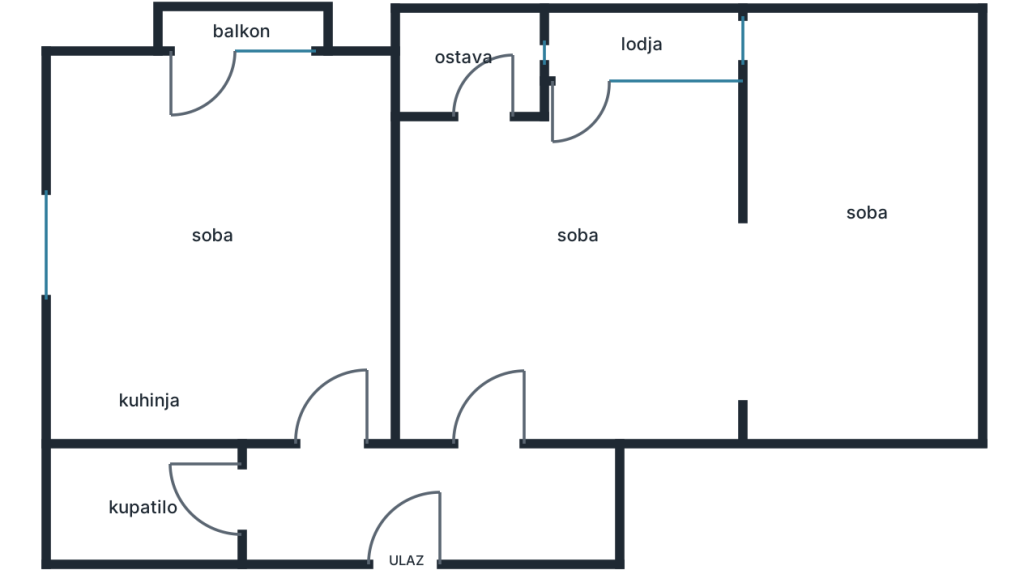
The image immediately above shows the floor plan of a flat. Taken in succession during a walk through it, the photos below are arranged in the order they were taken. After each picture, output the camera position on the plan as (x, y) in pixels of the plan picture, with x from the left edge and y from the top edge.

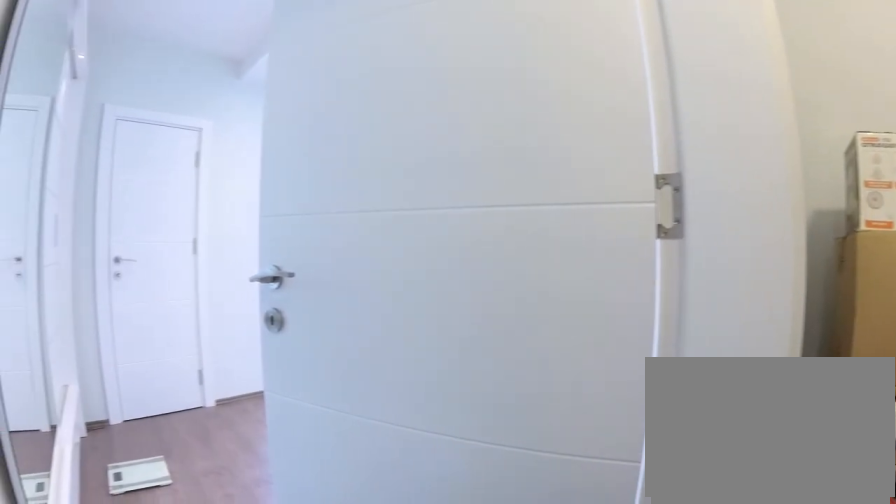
(474, 502)
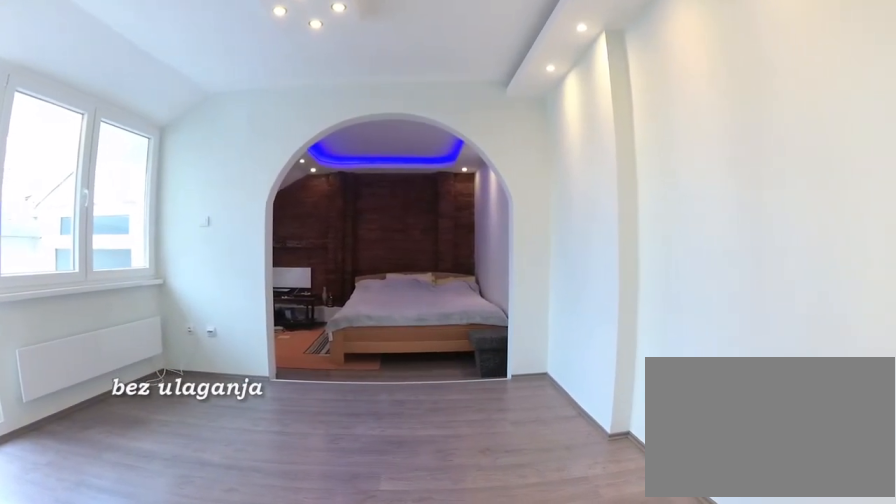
(505, 298)
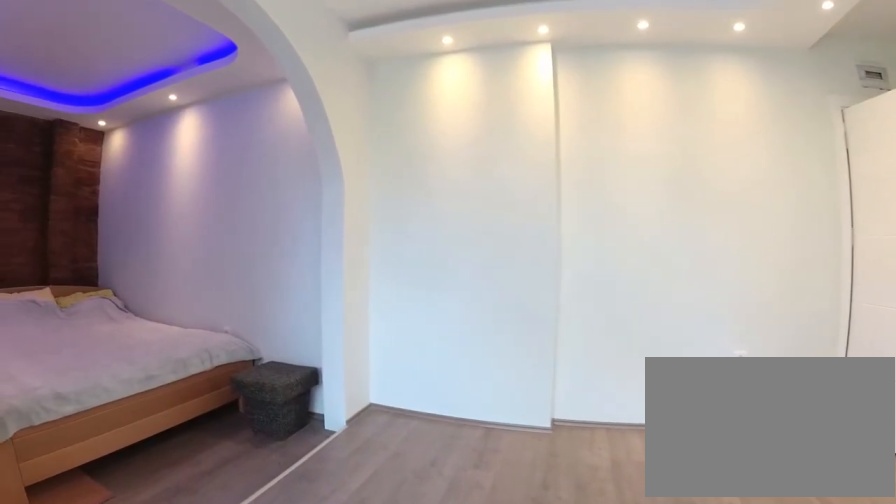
(593, 161)
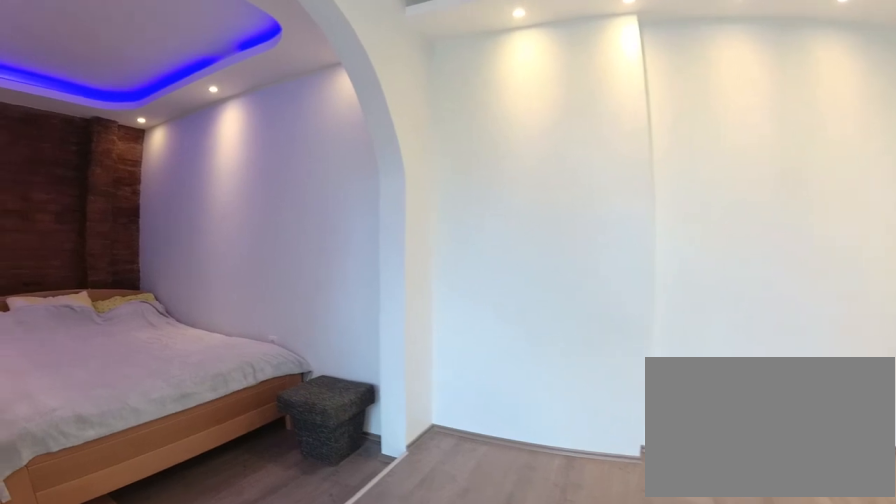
(603, 174)
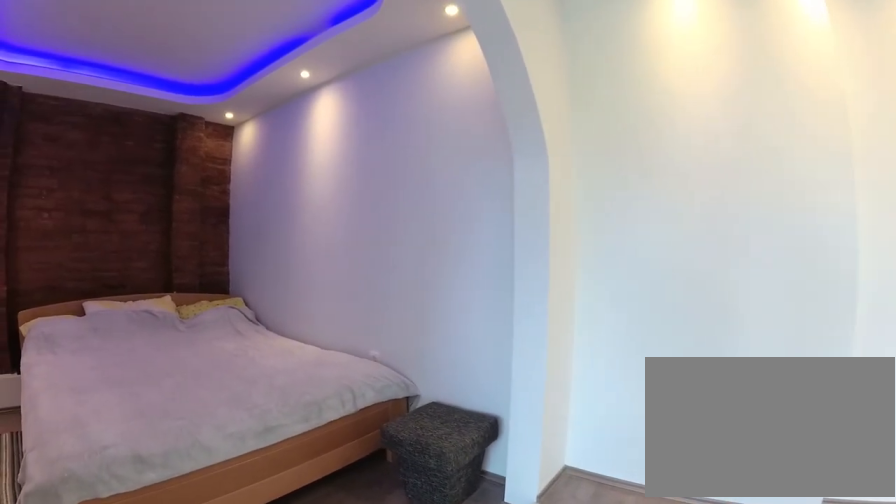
(627, 205)
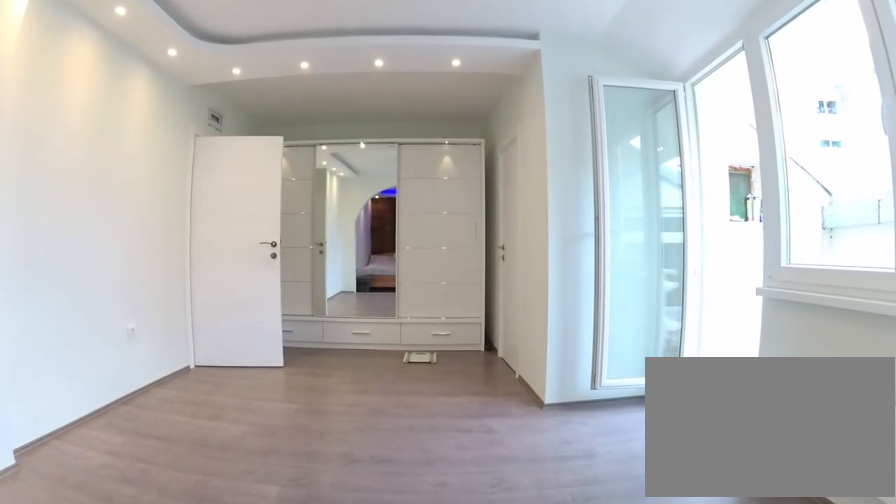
(770, 226)
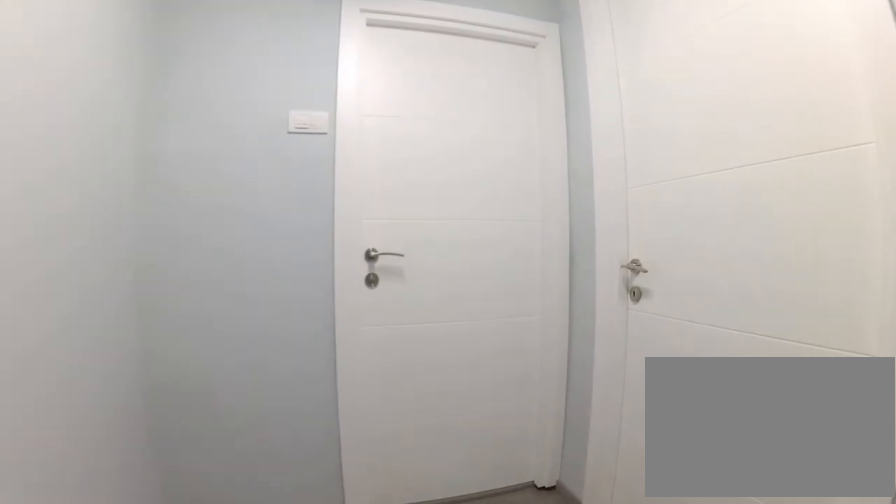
(397, 498)
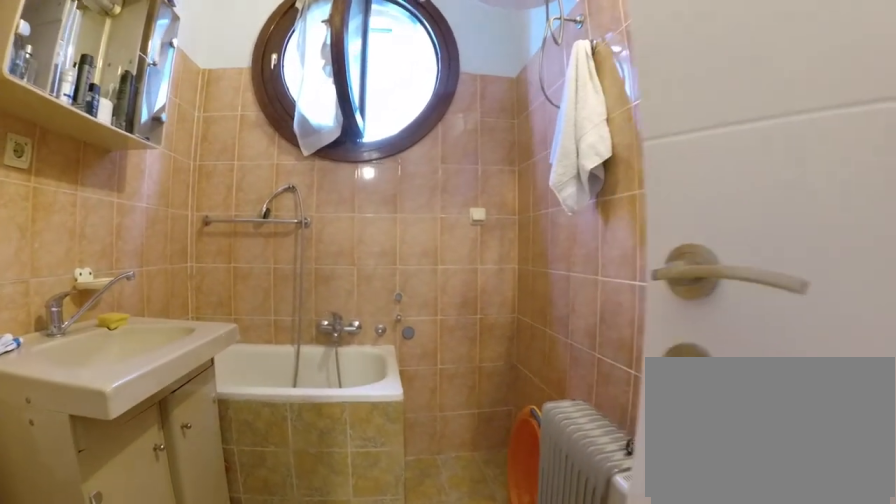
(245, 498)
